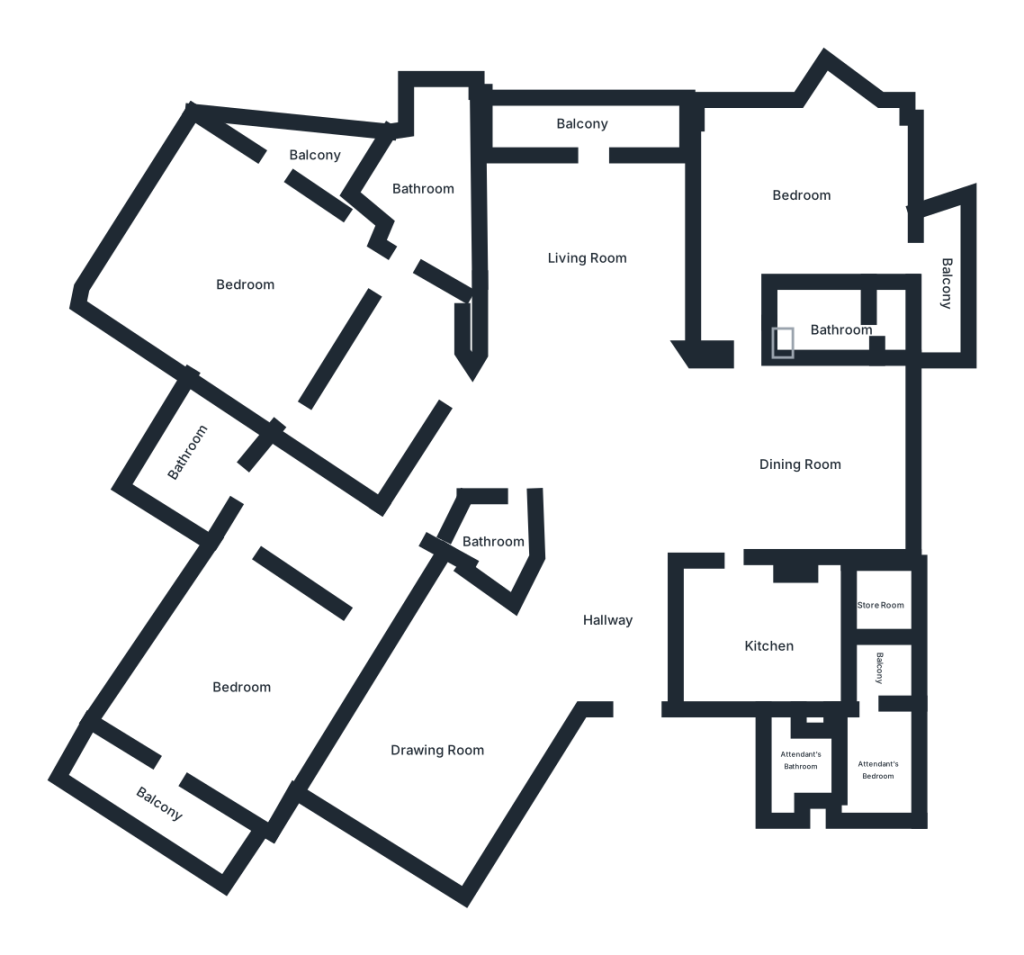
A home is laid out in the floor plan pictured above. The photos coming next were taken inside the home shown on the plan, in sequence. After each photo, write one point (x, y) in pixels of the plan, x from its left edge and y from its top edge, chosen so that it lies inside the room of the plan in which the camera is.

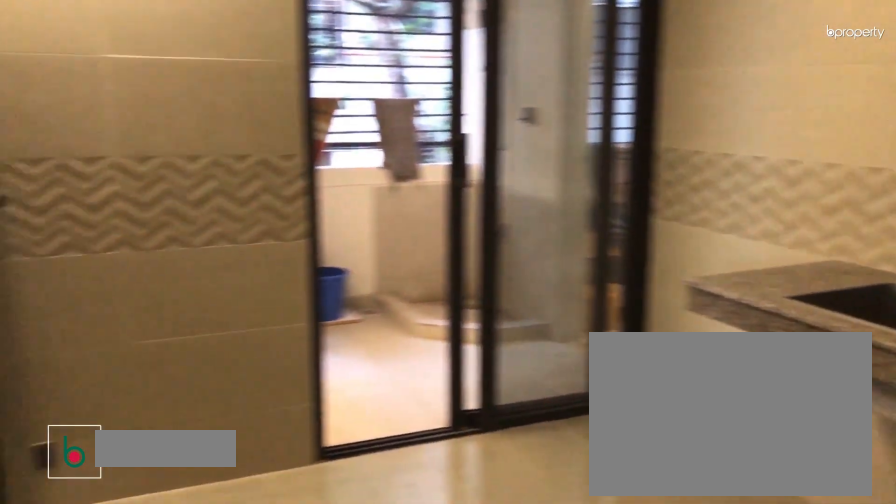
(771, 637)
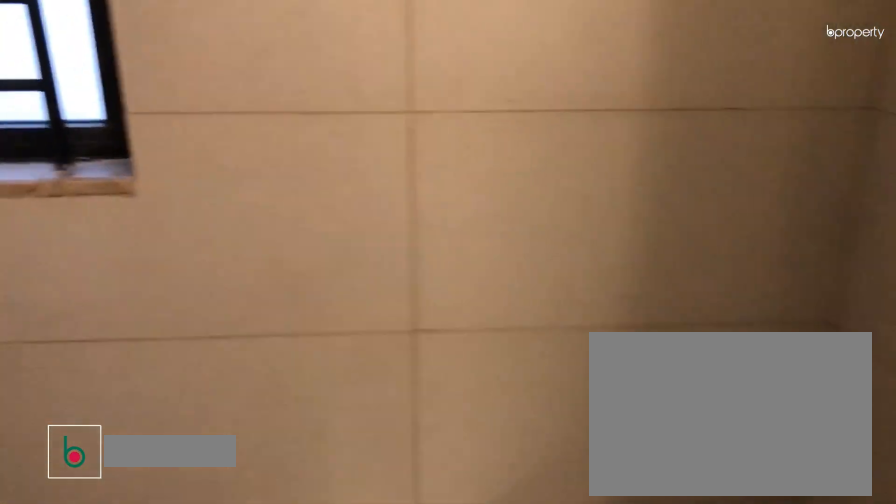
(826, 319)
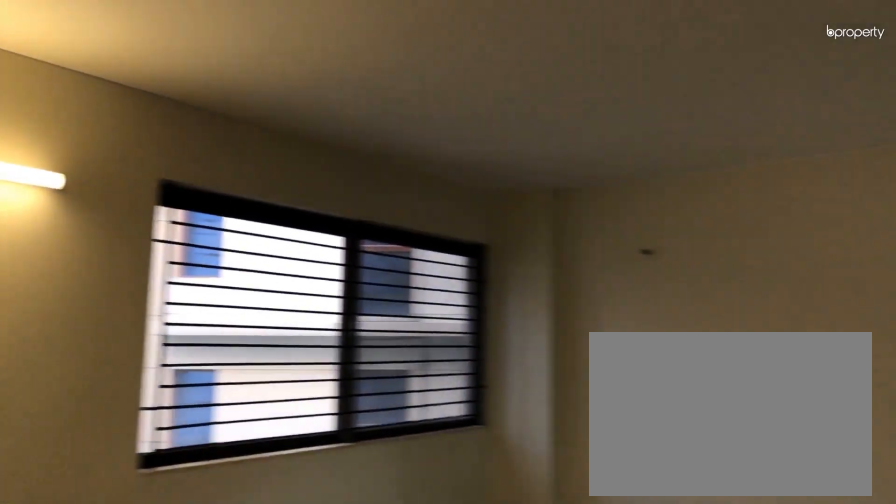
(243, 273)
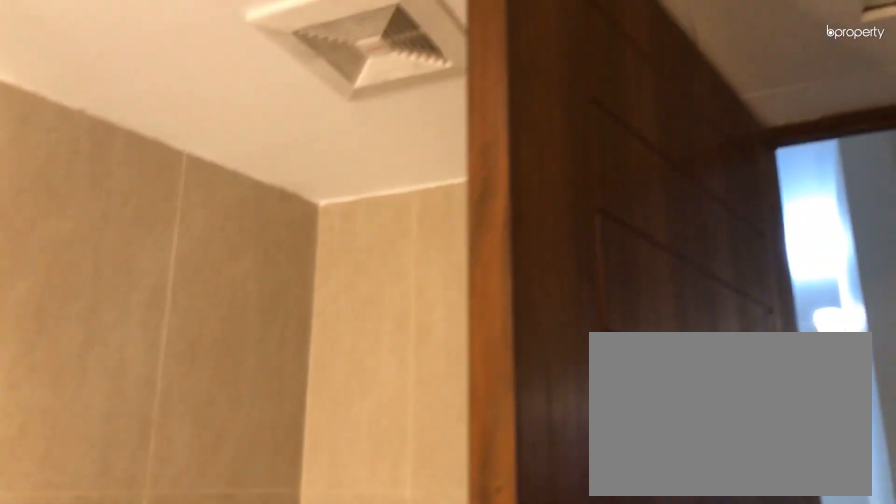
(420, 187)
